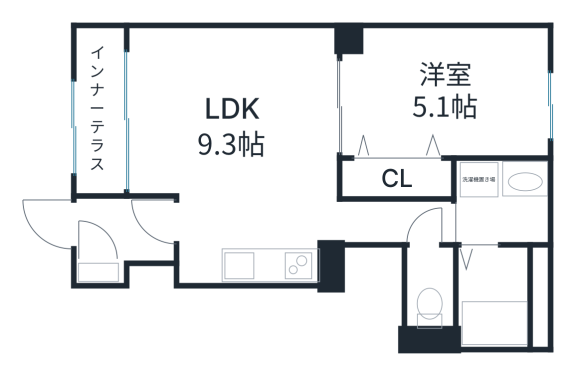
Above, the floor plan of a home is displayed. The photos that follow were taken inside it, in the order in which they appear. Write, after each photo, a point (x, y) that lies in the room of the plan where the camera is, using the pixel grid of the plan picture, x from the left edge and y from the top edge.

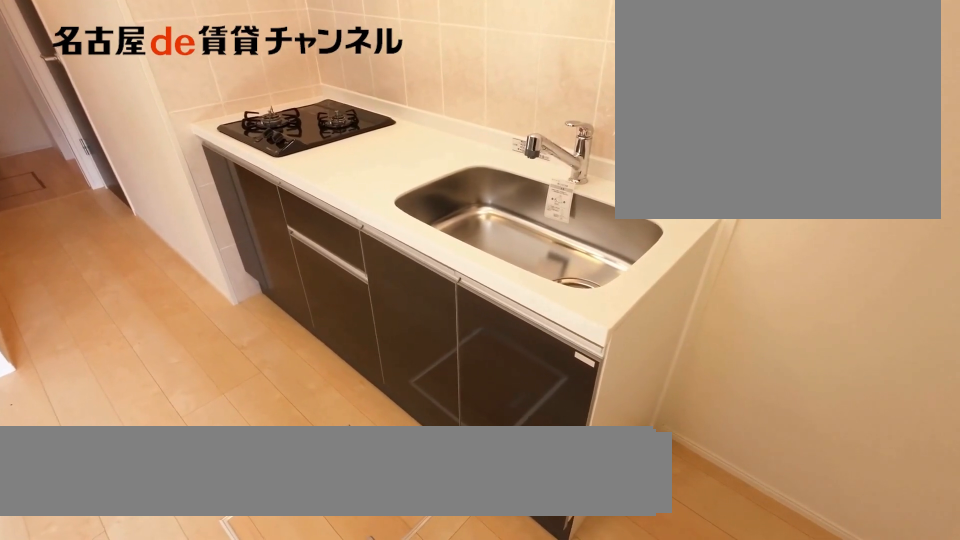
(279, 264)
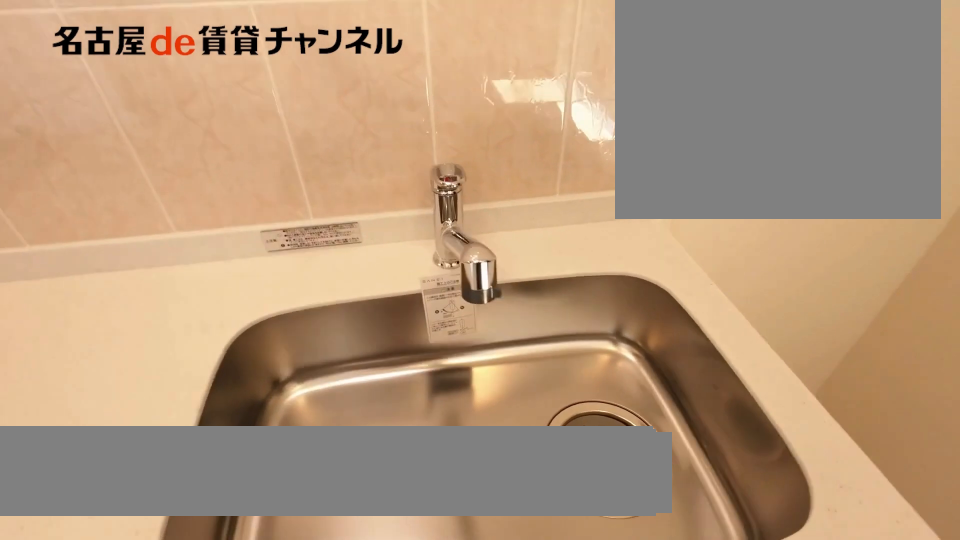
(279, 264)
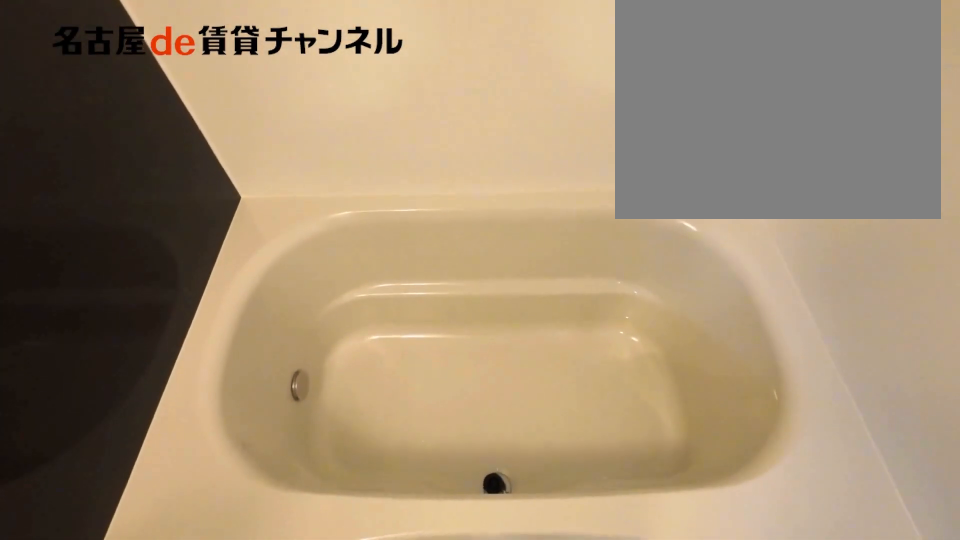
(500, 295)
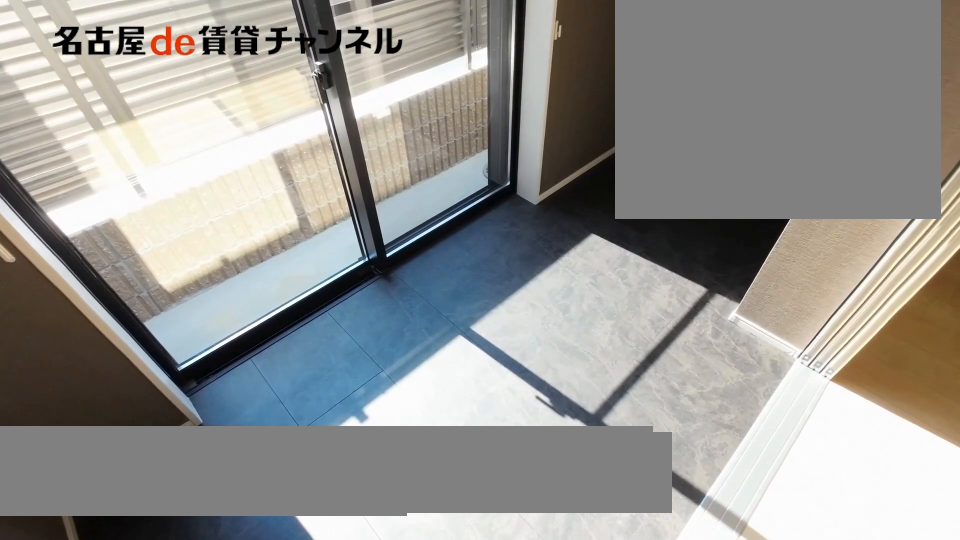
(99, 112)
